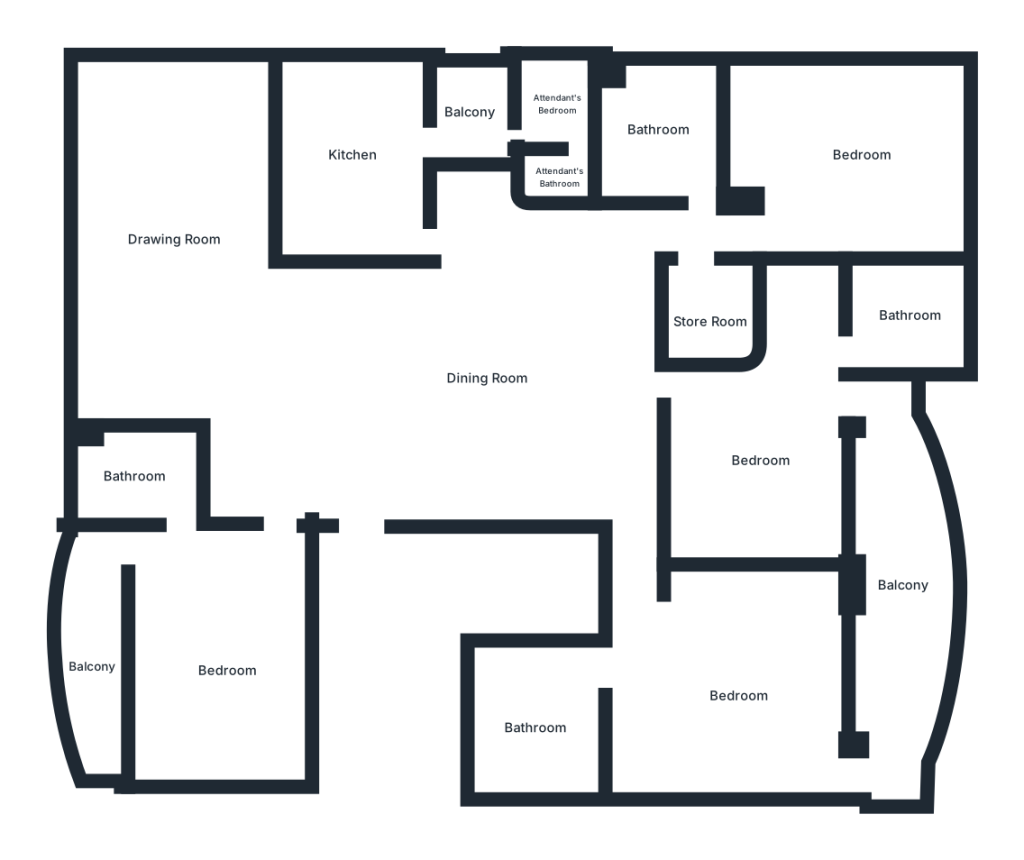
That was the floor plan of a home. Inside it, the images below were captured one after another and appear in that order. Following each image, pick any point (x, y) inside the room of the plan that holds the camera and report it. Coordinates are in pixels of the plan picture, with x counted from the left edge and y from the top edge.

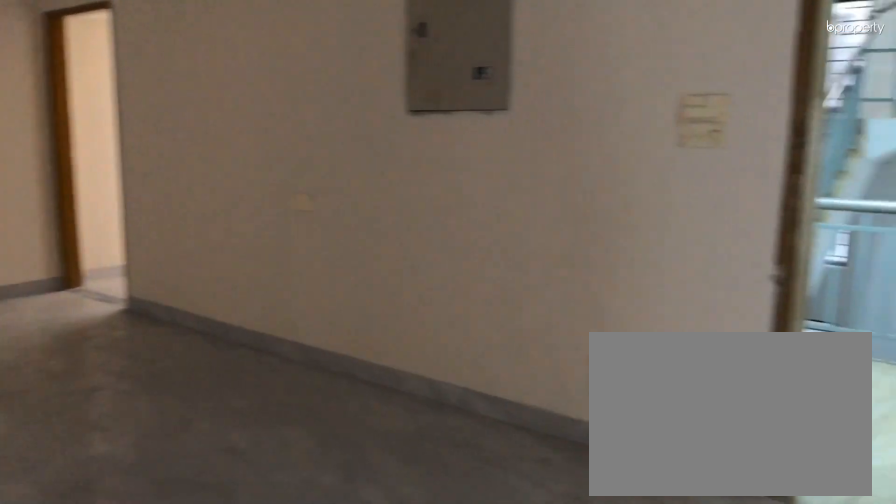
(488, 377)
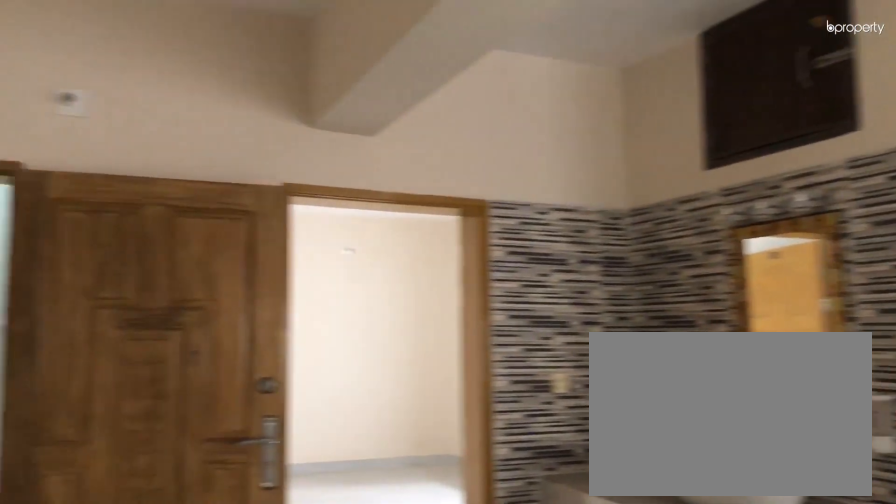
(488, 377)
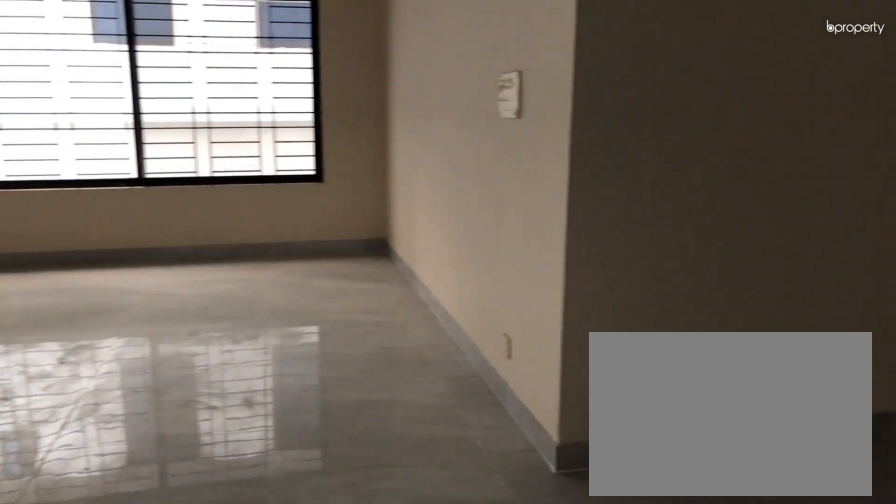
(170, 208)
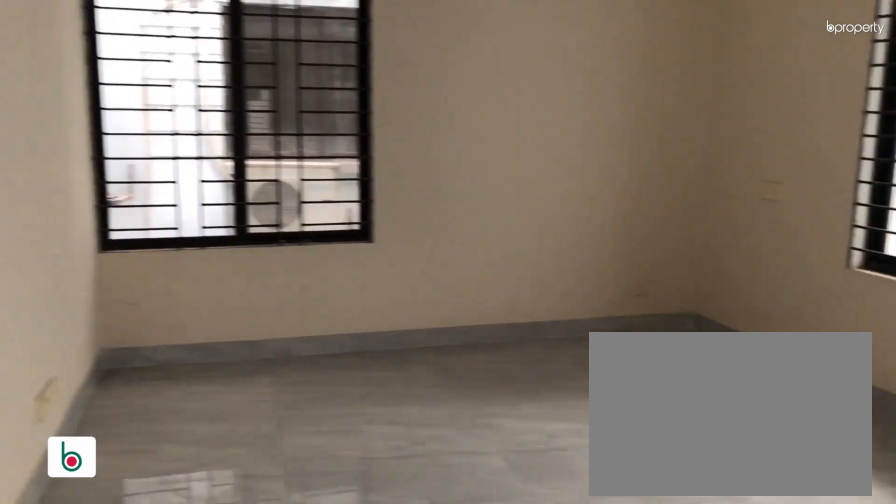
(218, 672)
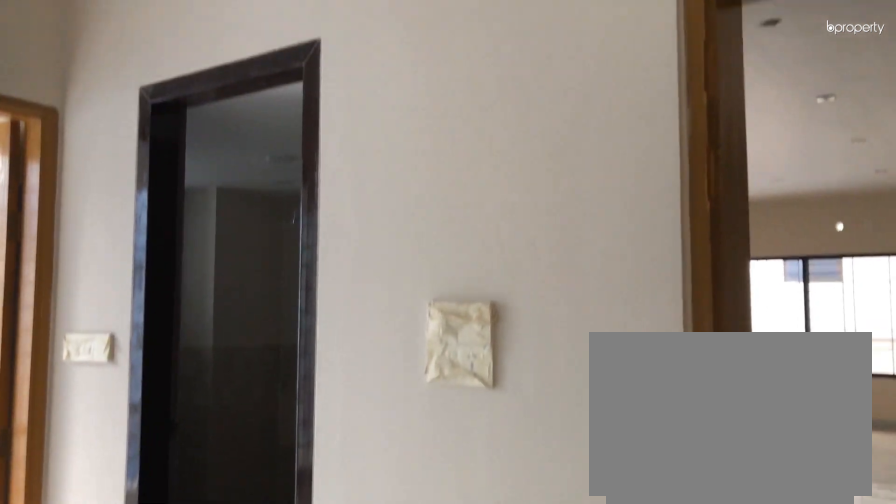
(218, 672)
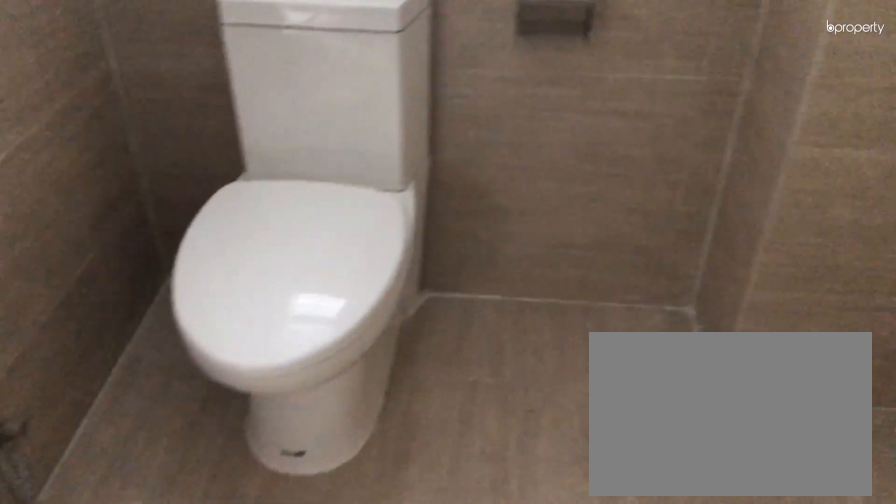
(138, 474)
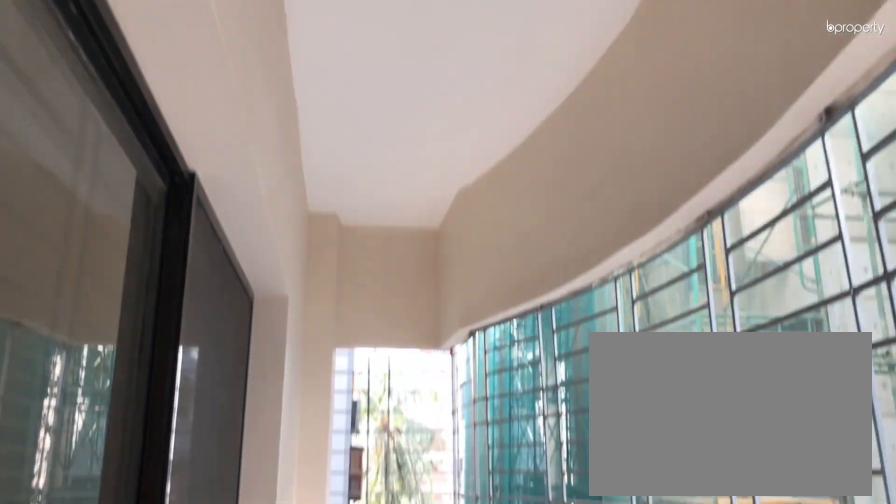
(96, 666)
